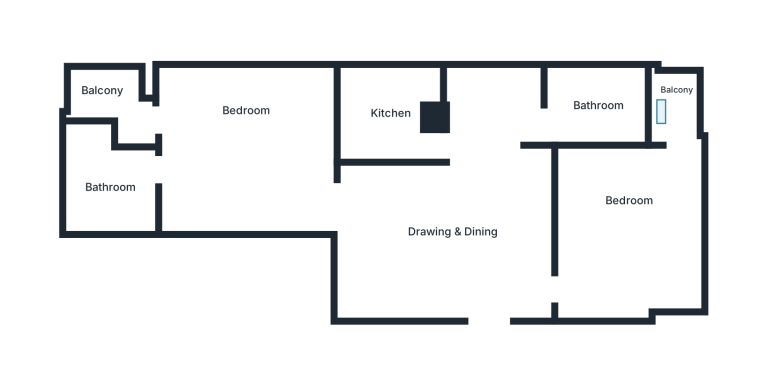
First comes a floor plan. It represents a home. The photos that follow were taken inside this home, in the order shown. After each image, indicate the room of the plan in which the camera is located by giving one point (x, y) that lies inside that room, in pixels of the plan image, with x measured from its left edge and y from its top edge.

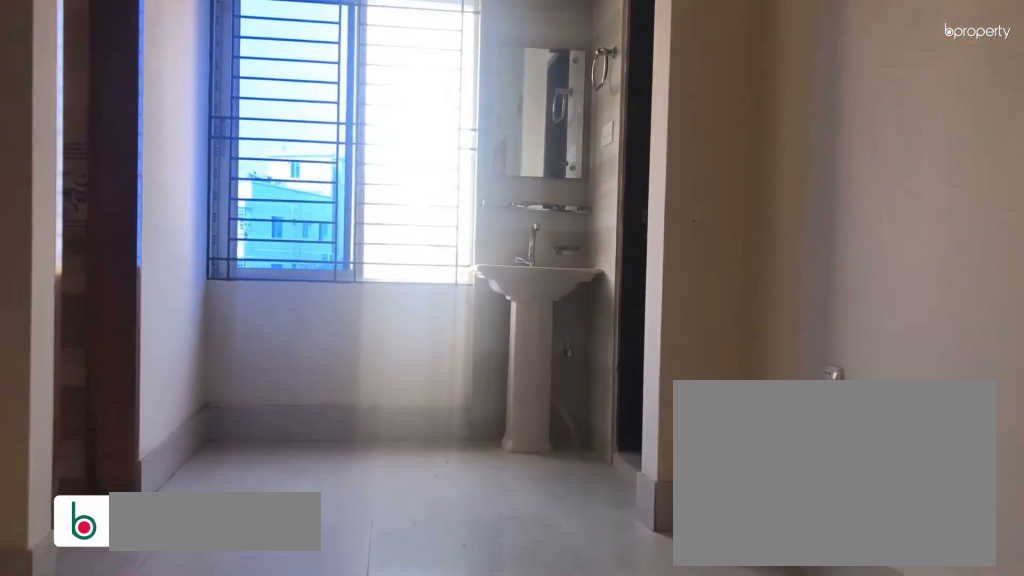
(450, 234)
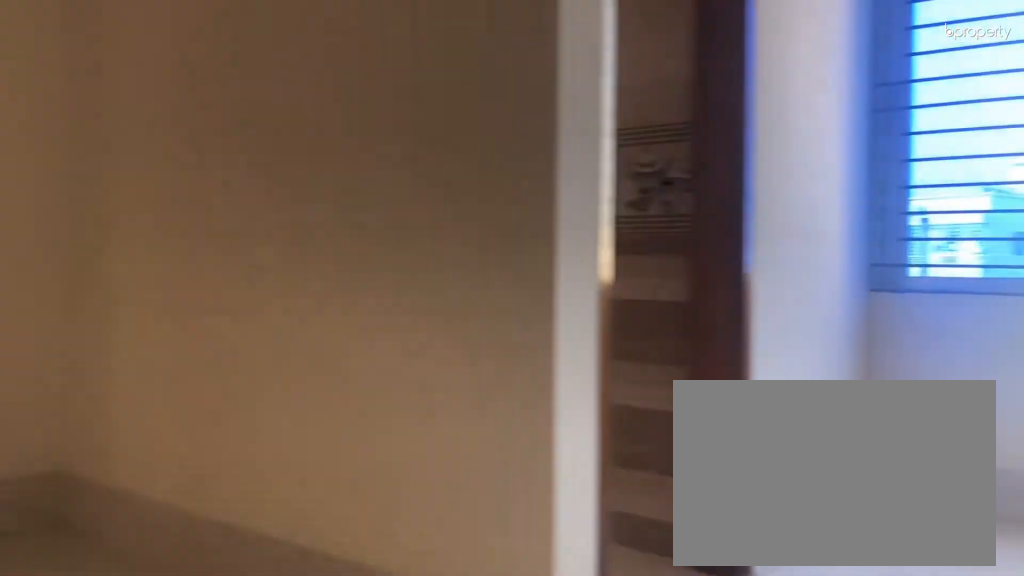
(450, 234)
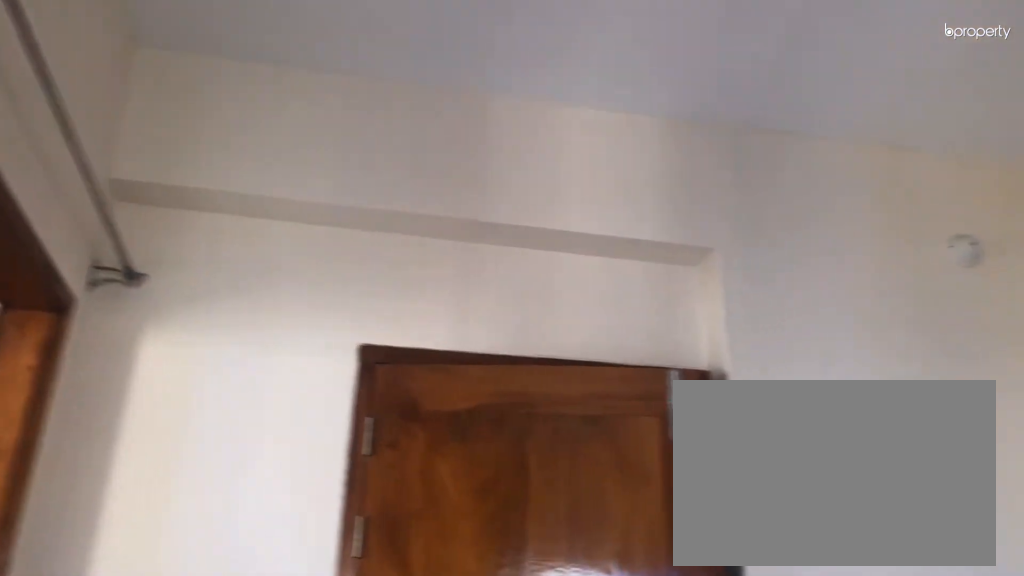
(450, 234)
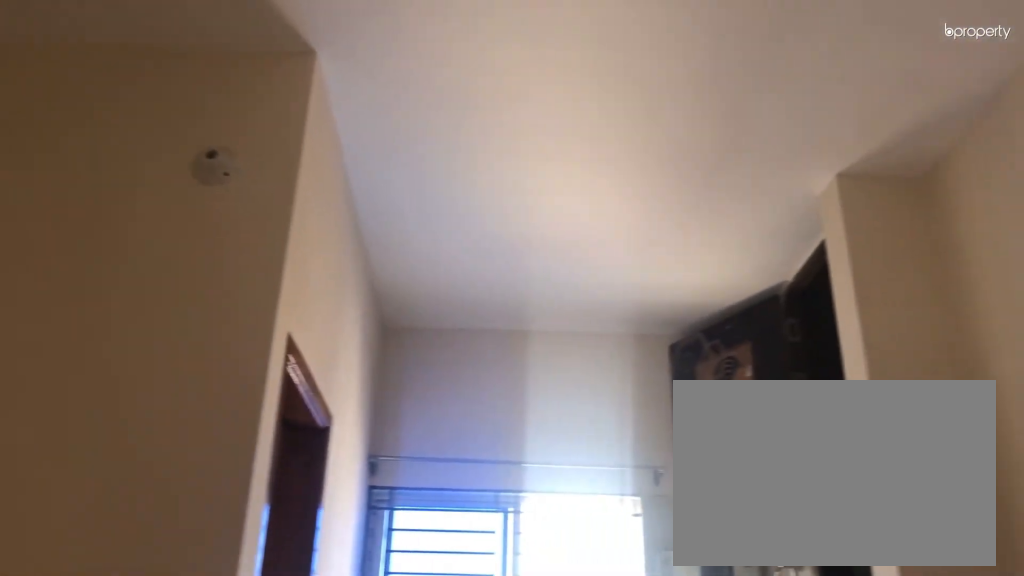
(450, 234)
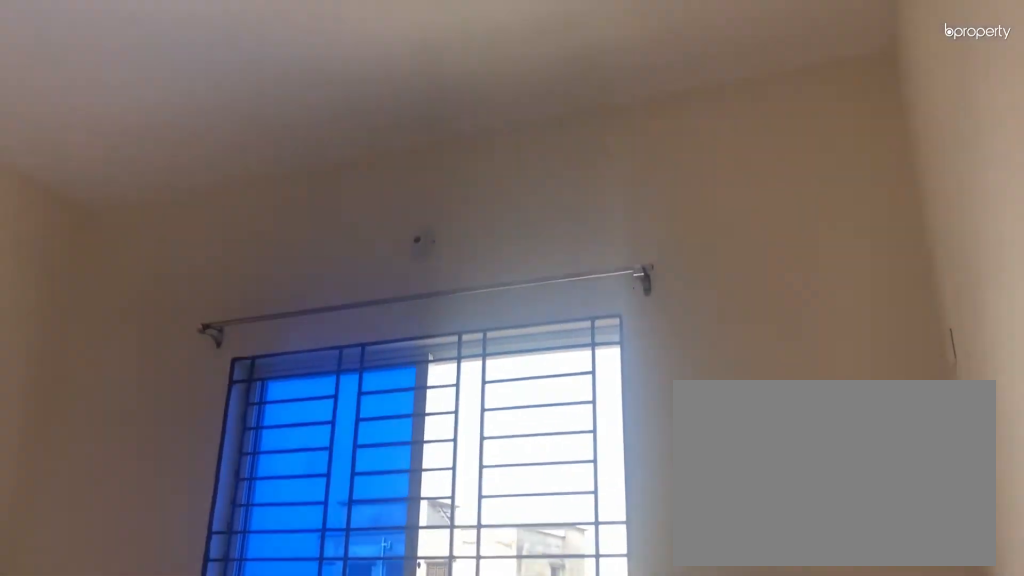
(239, 149)
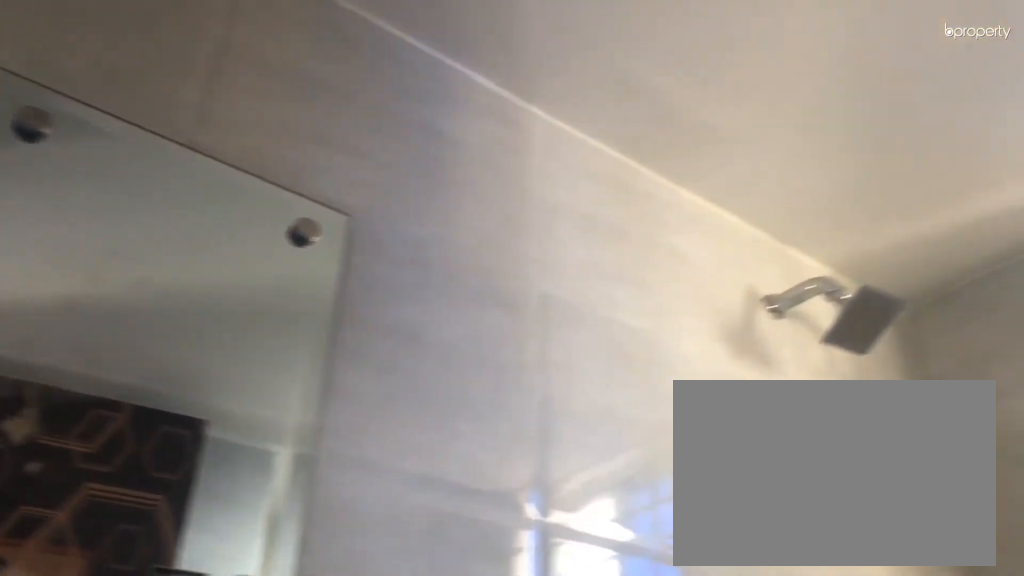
(107, 186)
